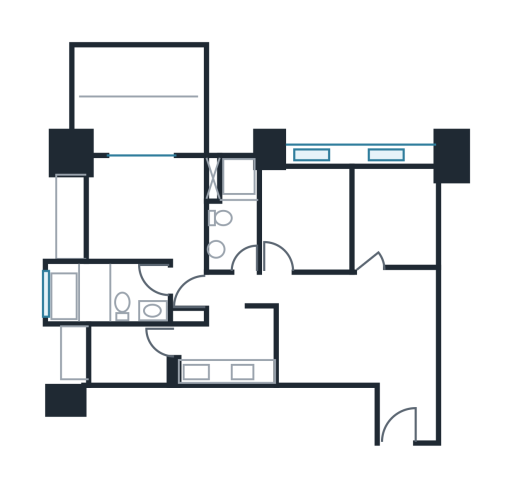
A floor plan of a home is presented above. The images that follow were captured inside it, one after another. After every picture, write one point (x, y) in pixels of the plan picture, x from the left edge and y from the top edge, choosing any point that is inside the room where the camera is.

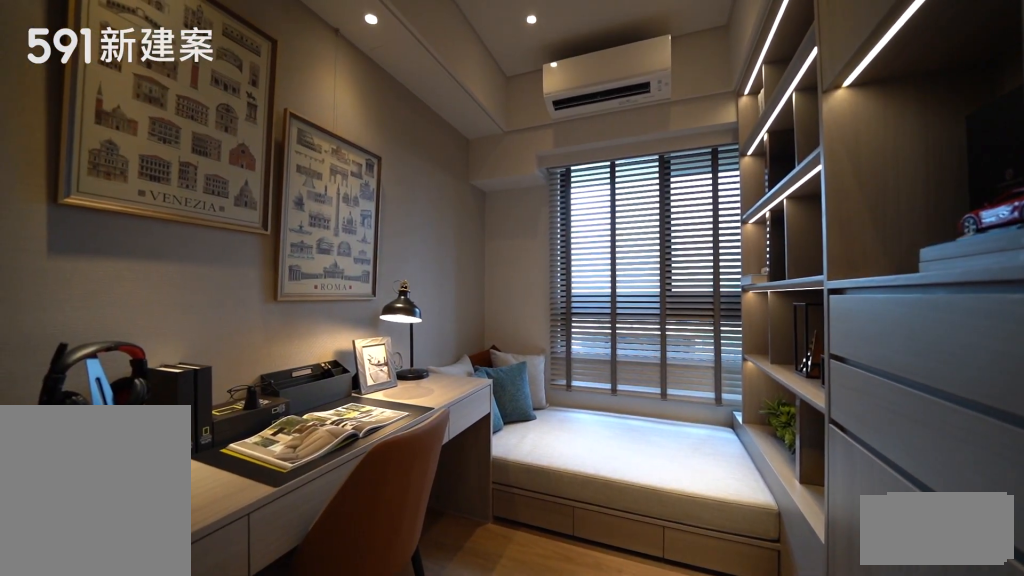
(393, 218)
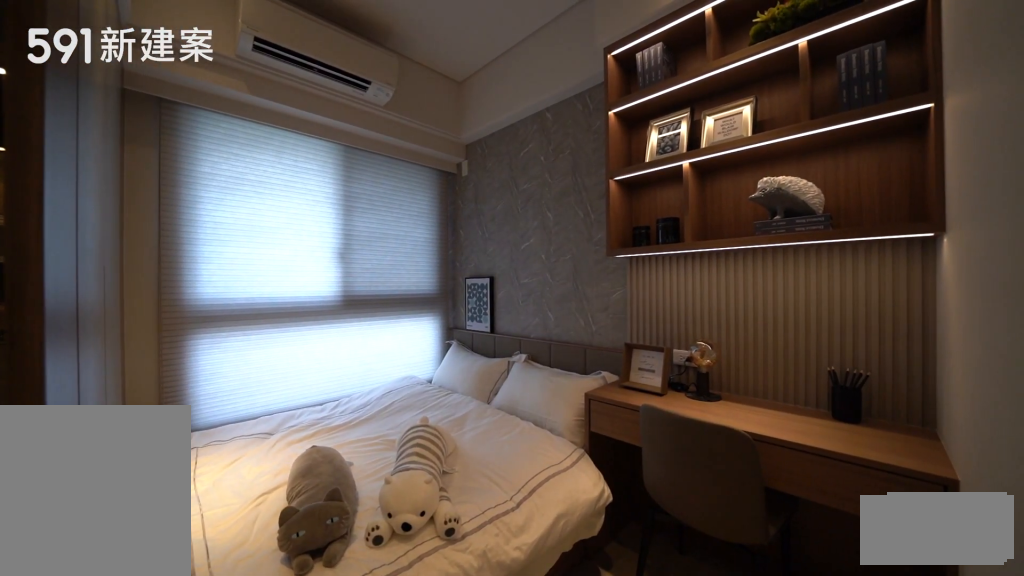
(305, 214)
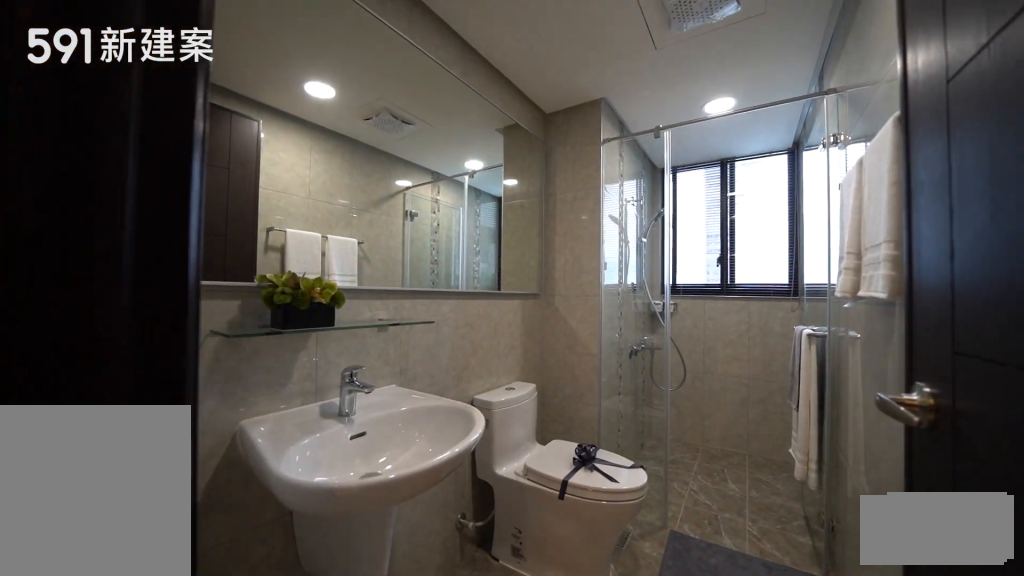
(231, 210)
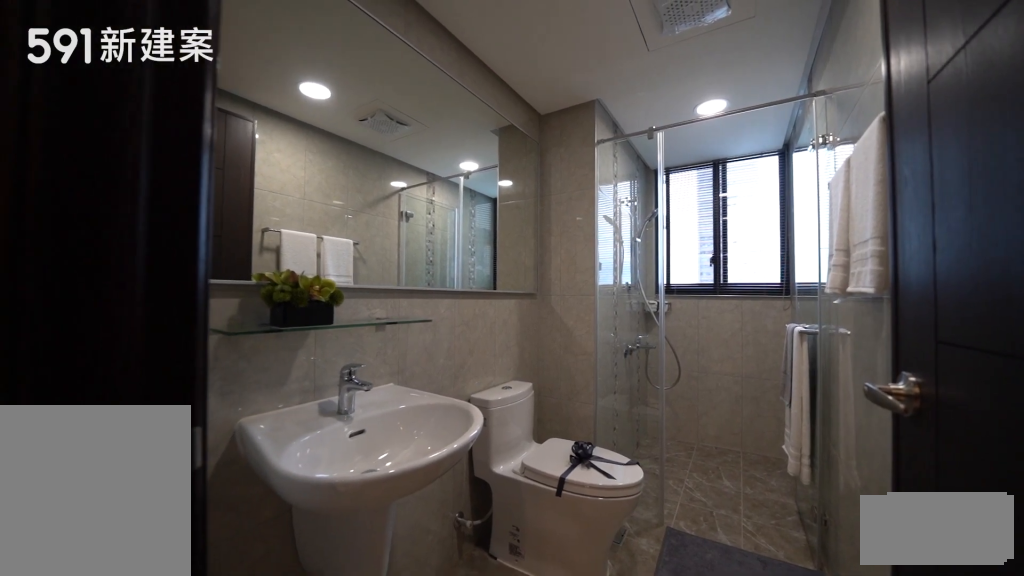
(231, 210)
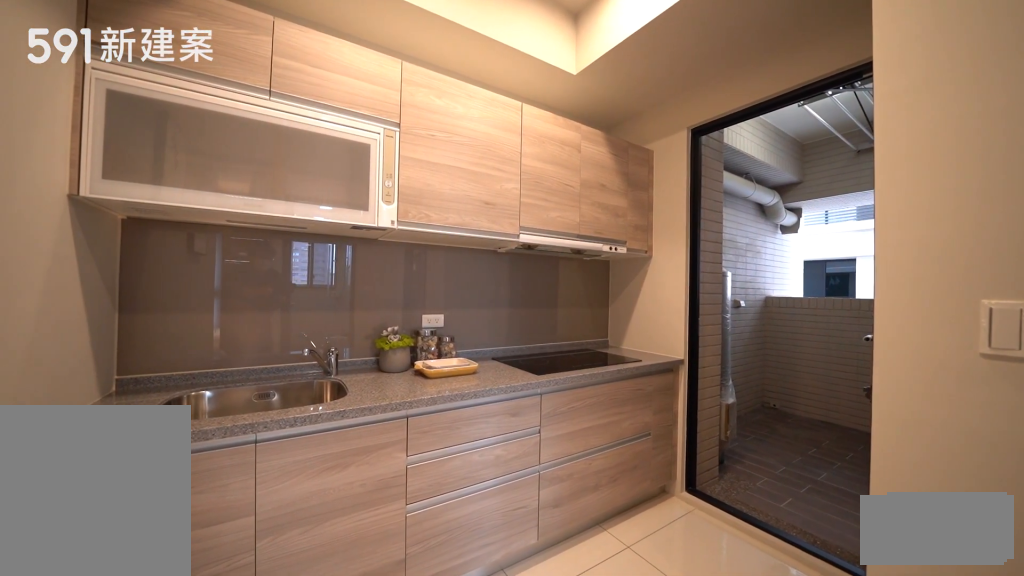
(228, 349)
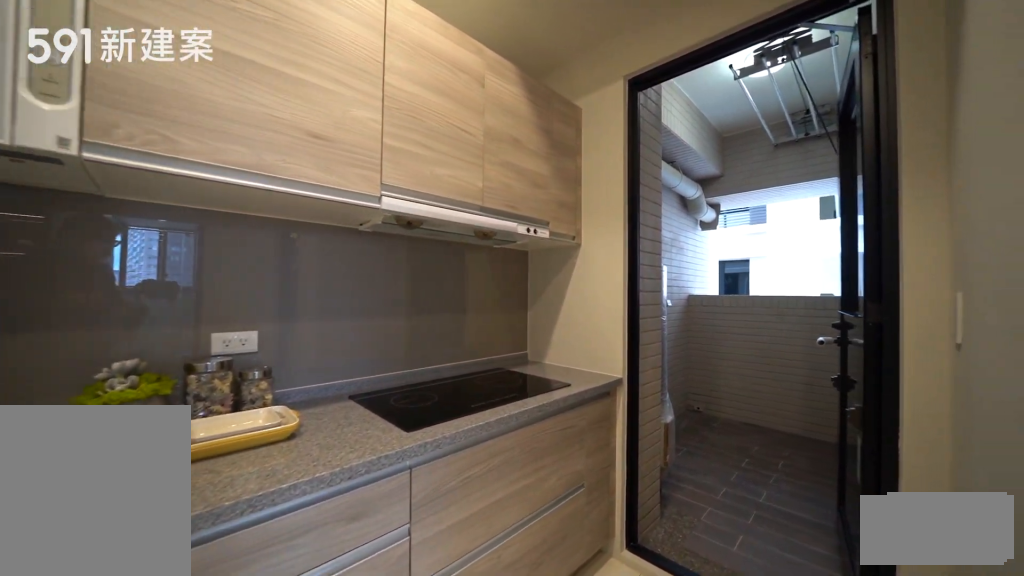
(228, 349)
